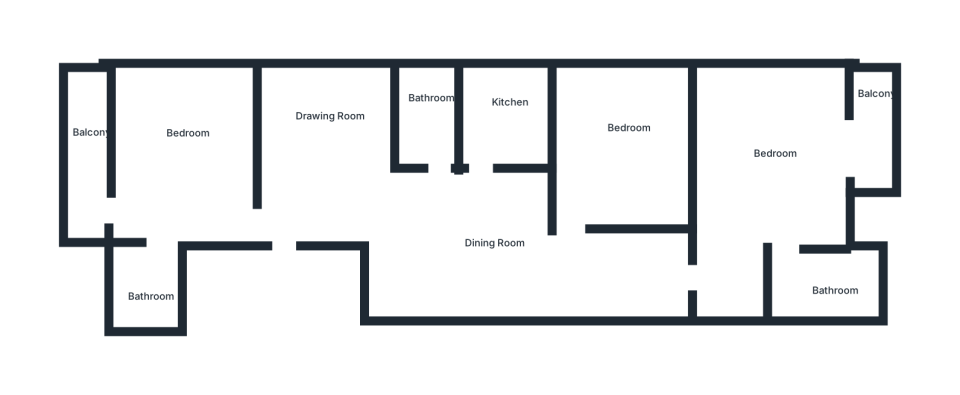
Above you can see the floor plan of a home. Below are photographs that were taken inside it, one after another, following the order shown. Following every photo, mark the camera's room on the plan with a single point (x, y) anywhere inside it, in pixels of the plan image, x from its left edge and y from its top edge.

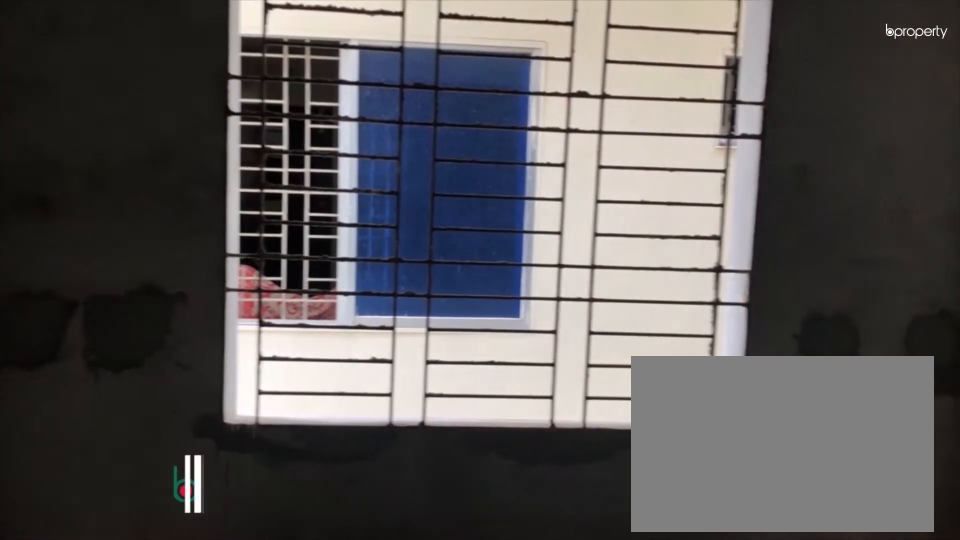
(335, 170)
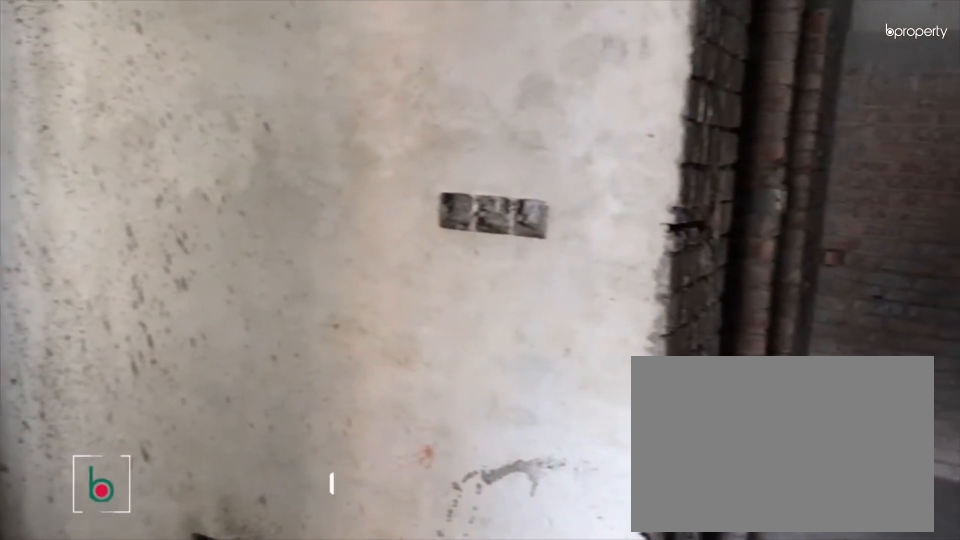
(335, 170)
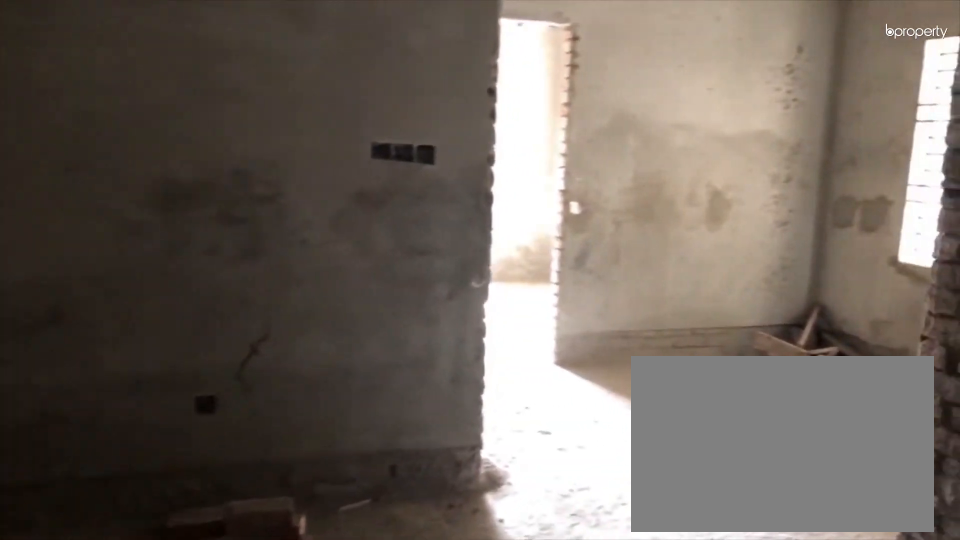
(465, 215)
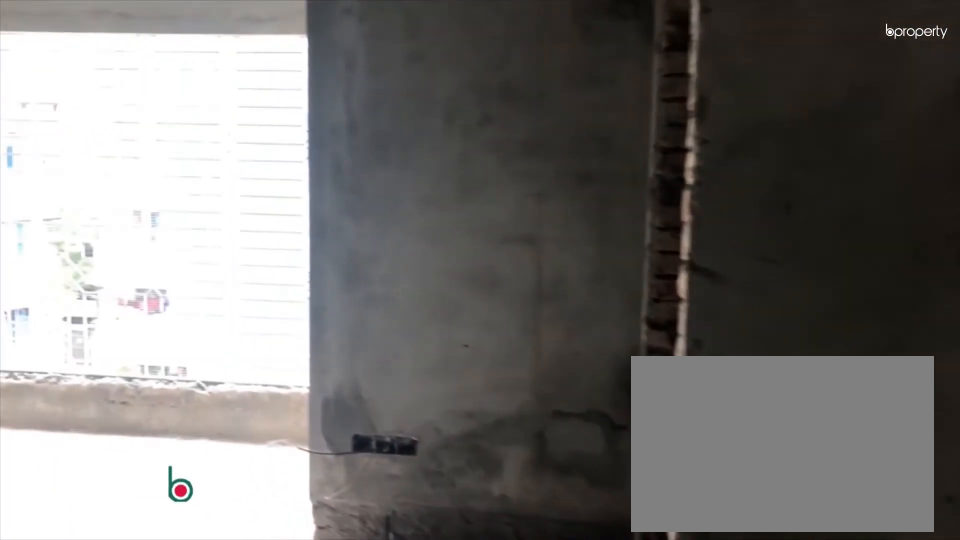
(734, 246)
